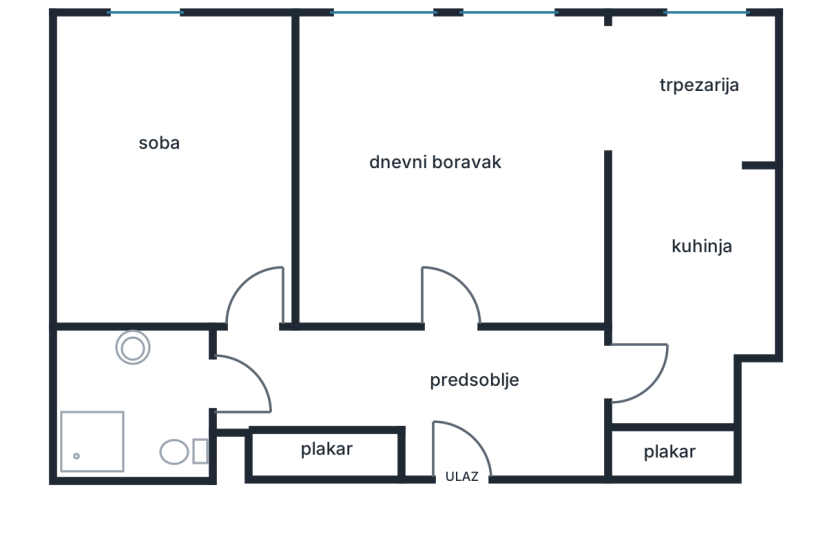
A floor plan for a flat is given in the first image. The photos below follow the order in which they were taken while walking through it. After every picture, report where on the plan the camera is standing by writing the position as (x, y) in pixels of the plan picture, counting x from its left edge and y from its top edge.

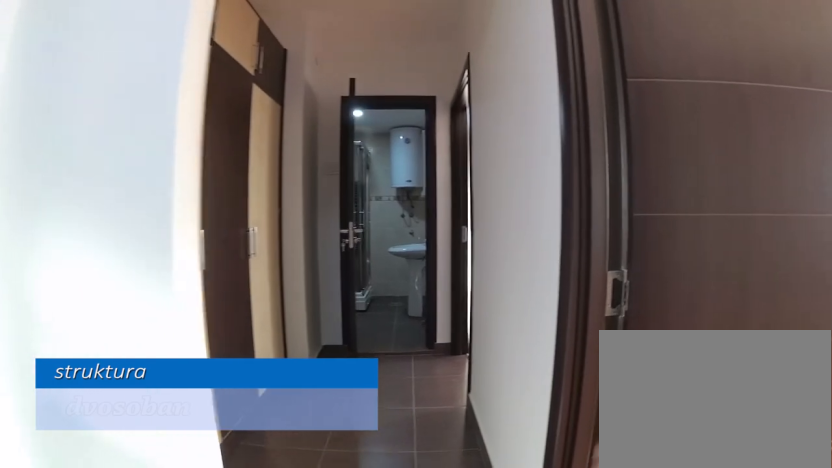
(508, 394)
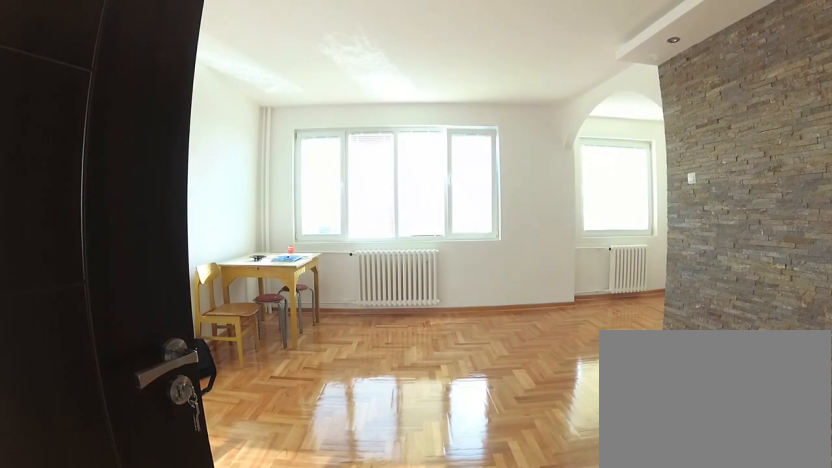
(459, 365)
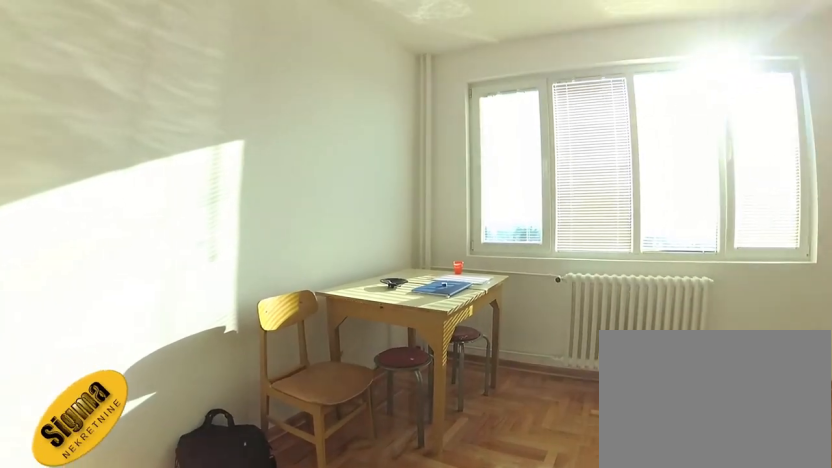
(389, 230)
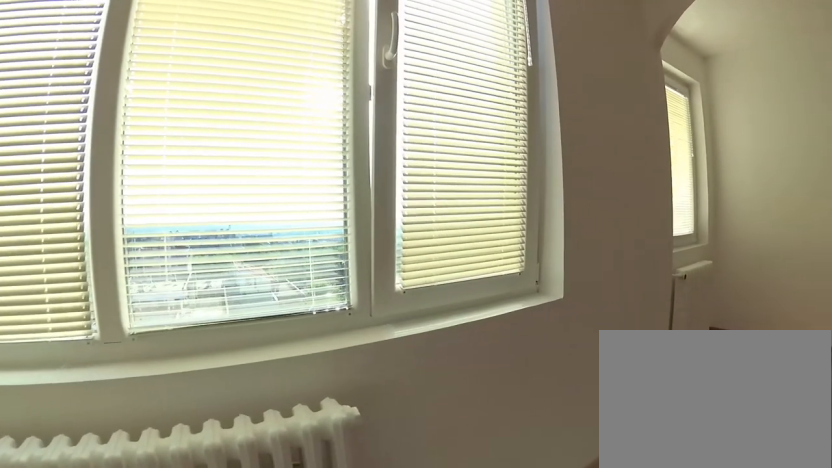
(382, 97)
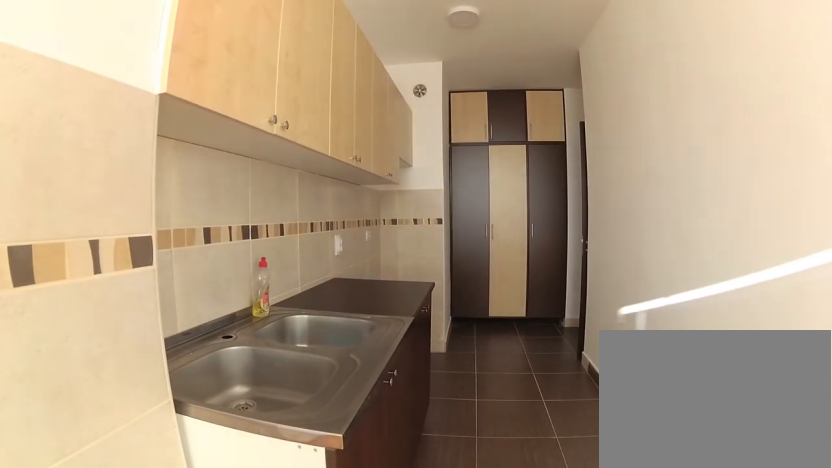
(689, 130)
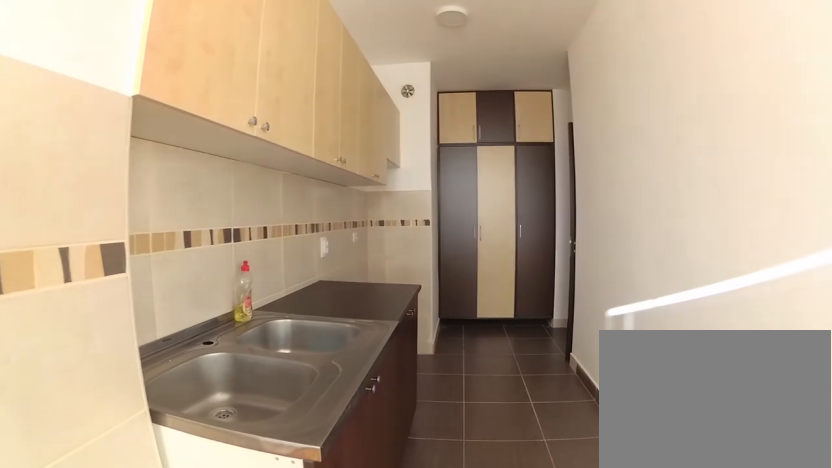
(687, 127)
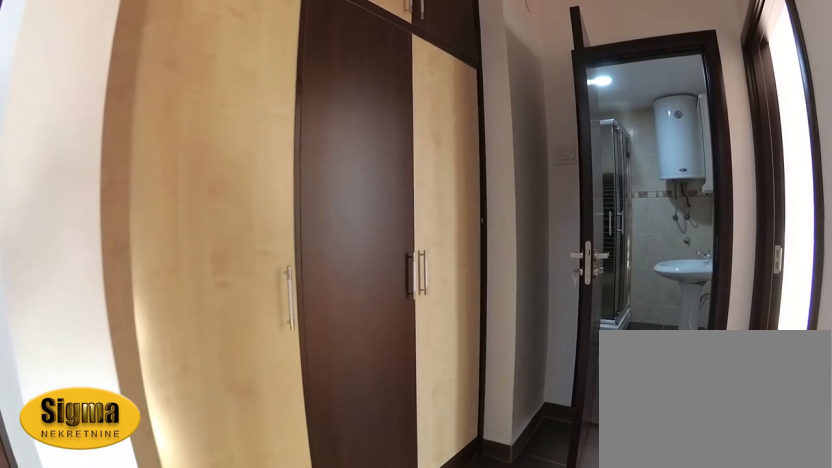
(457, 373)
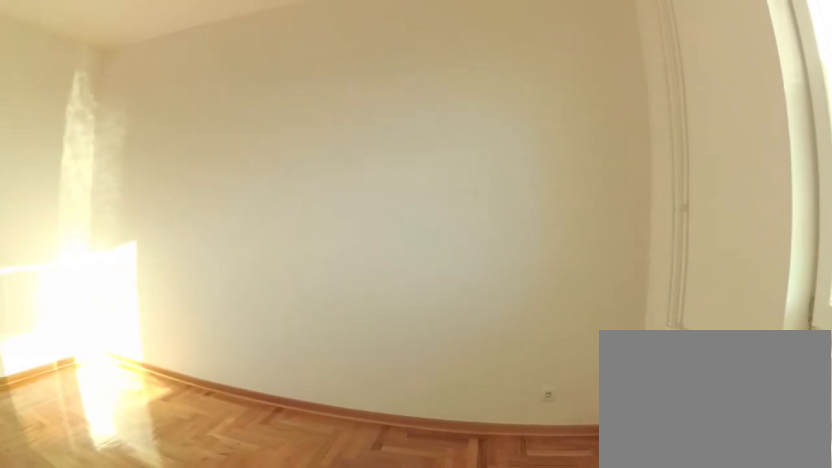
(212, 62)
